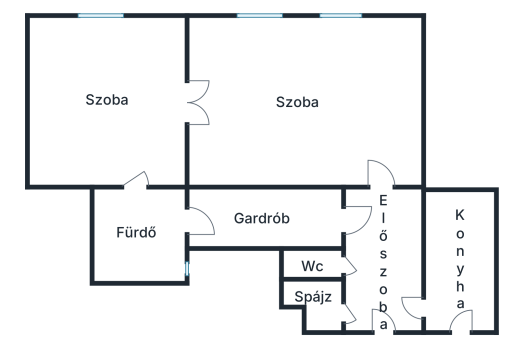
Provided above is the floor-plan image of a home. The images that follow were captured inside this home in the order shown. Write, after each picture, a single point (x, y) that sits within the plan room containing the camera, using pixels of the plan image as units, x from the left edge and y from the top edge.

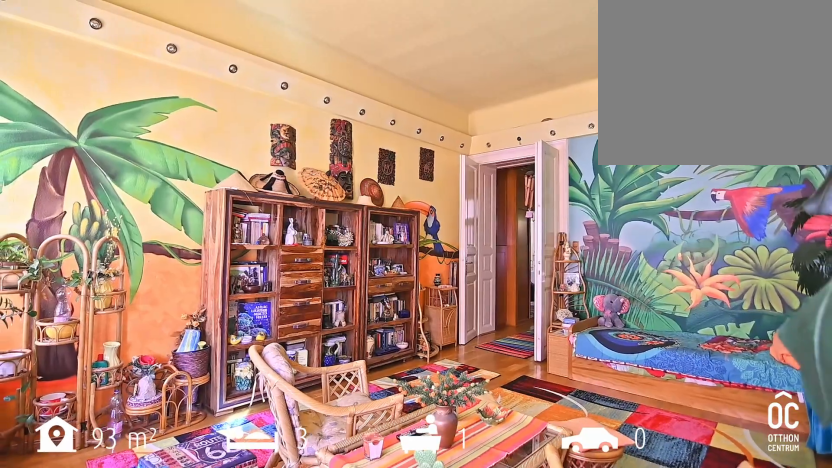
(302, 104)
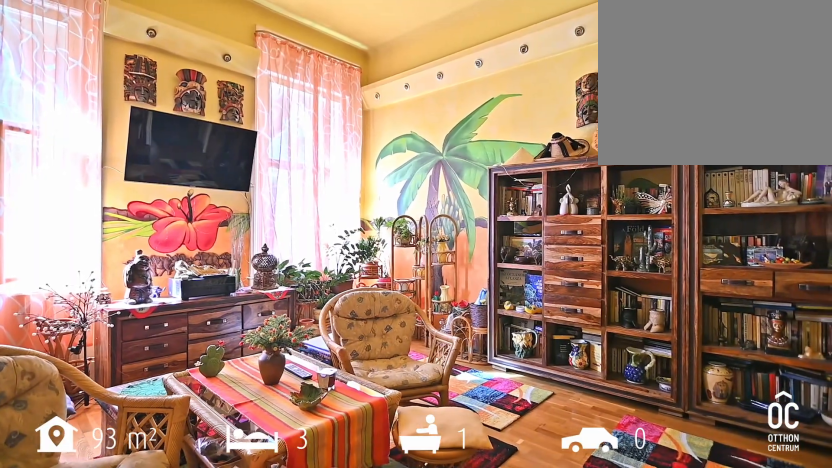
(302, 104)
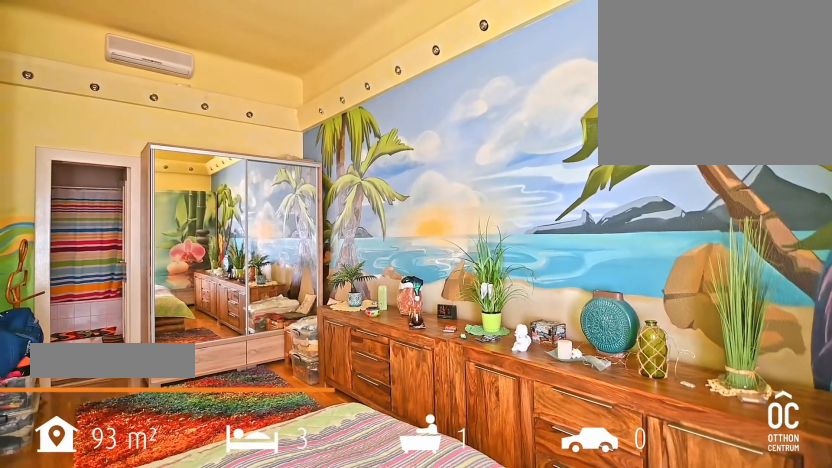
(107, 105)
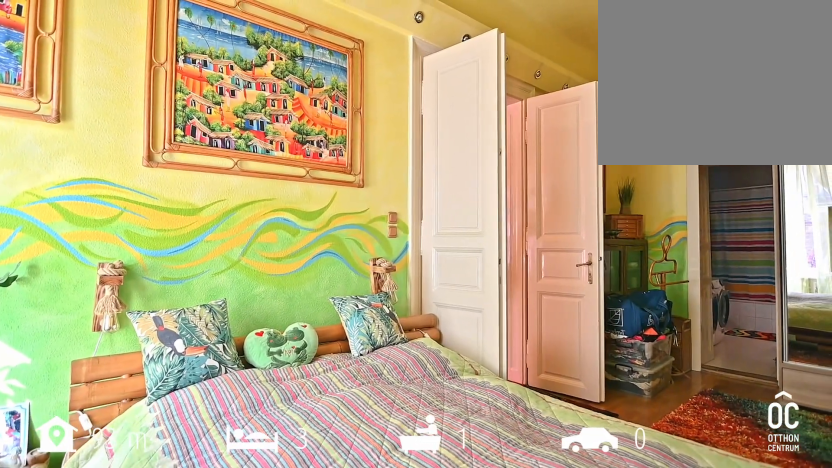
(107, 105)
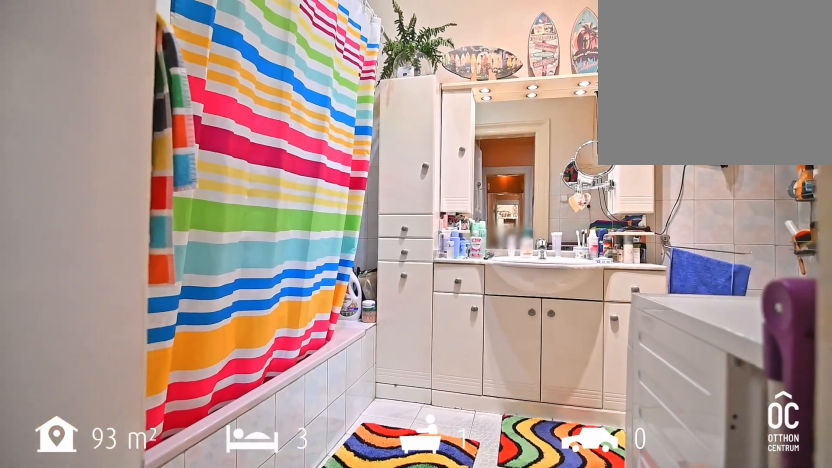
(137, 237)
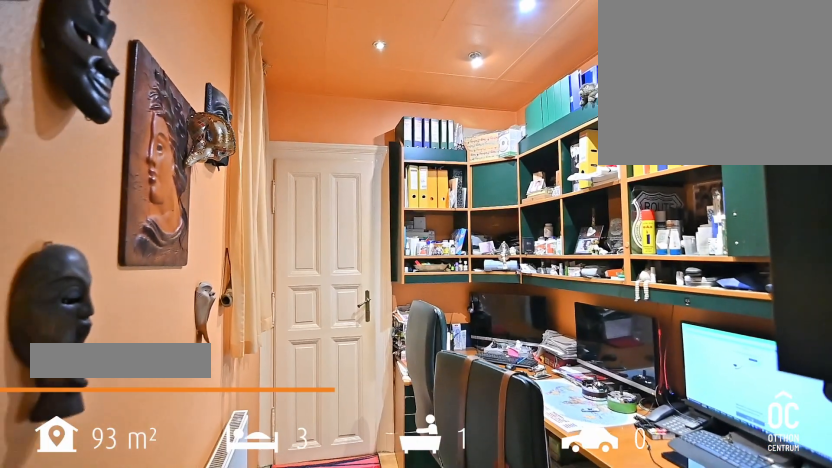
(264, 216)
